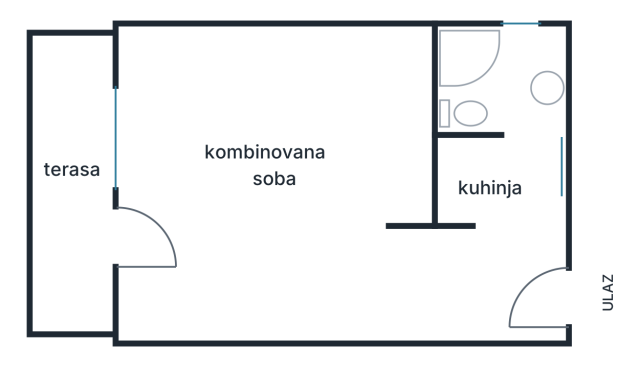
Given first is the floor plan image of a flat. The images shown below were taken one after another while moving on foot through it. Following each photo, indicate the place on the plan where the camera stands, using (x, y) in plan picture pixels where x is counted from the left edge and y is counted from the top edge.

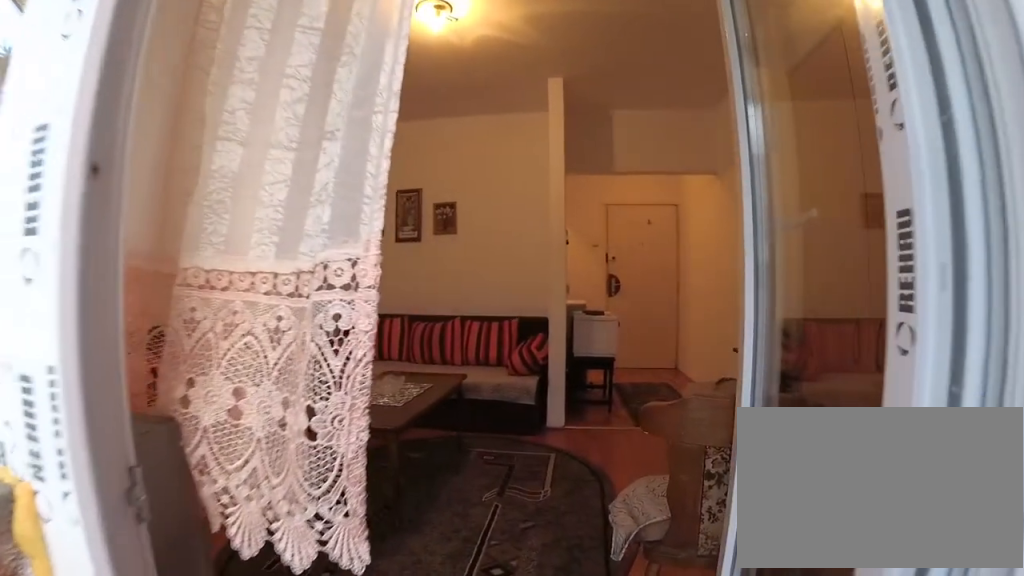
(78, 241)
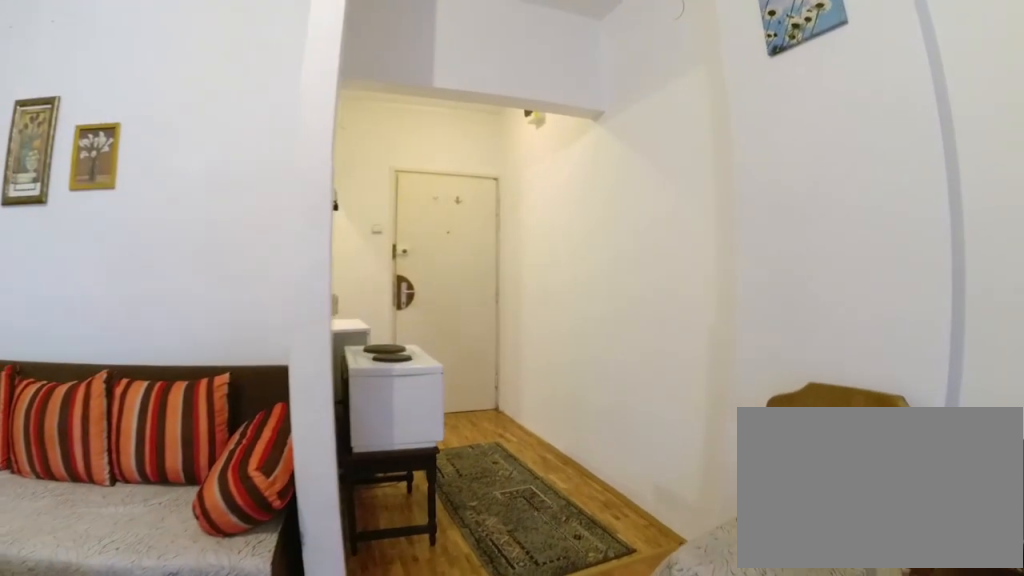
(279, 249)
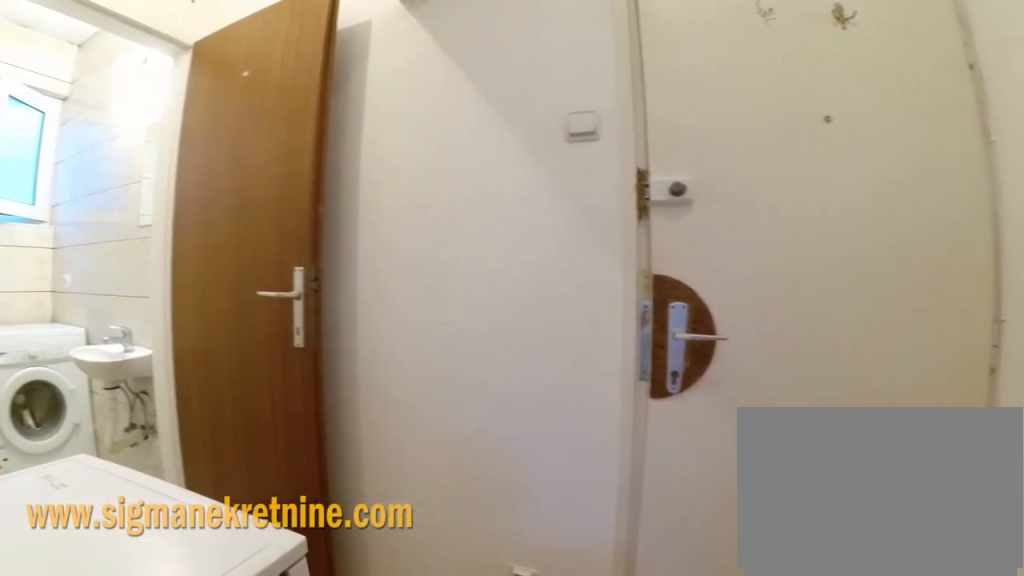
(462, 269)
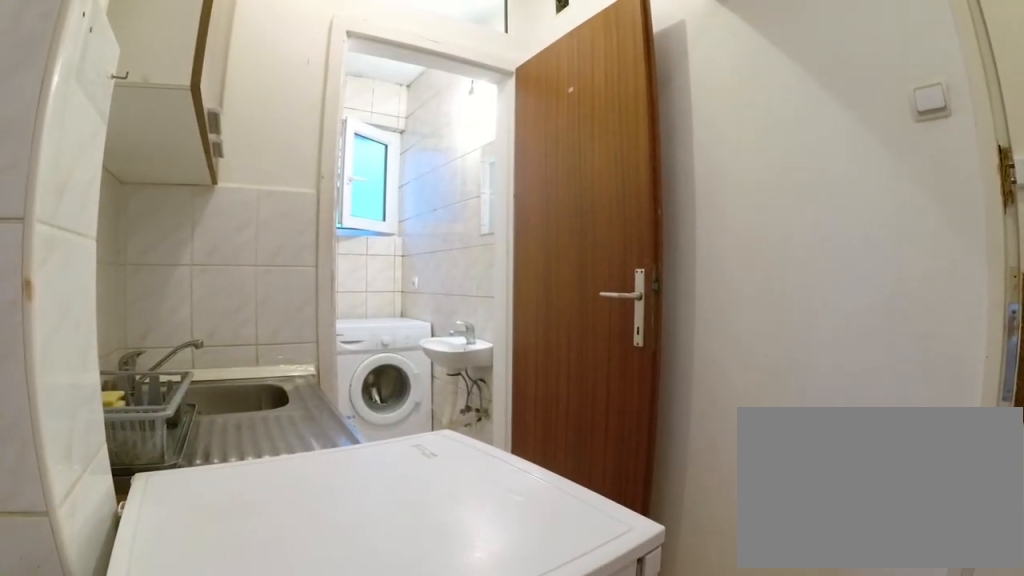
(472, 277)
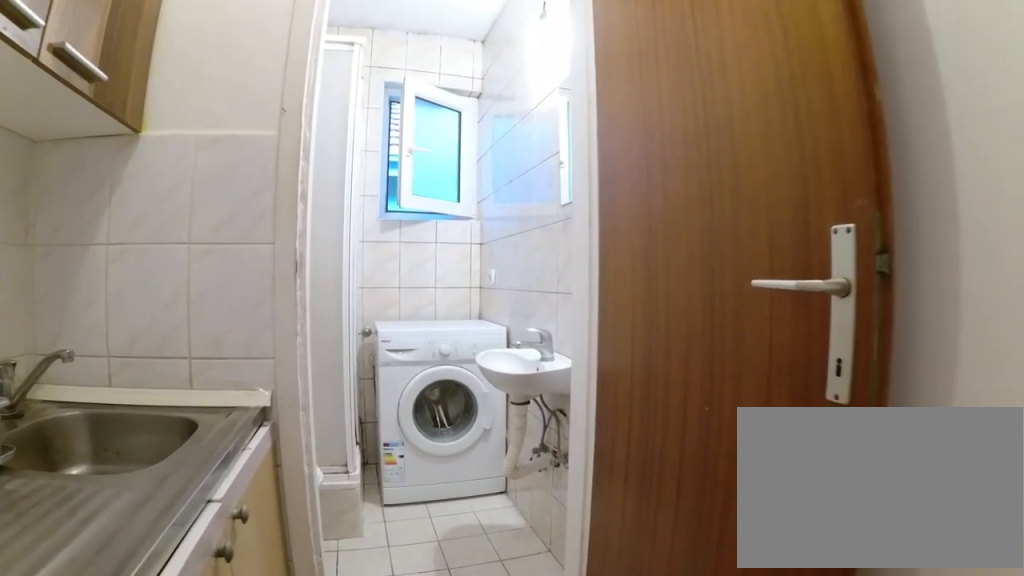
(508, 208)
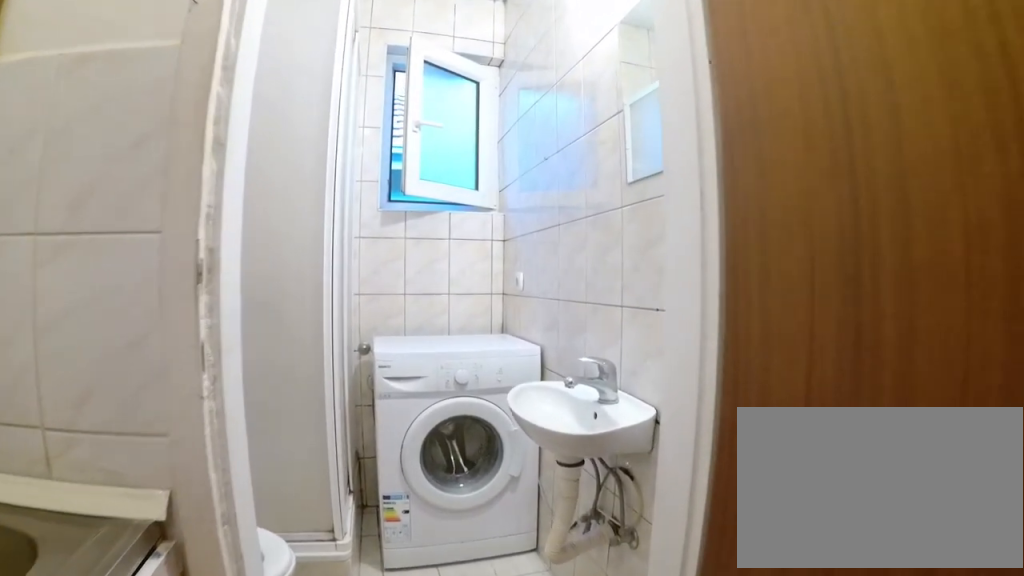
(516, 184)
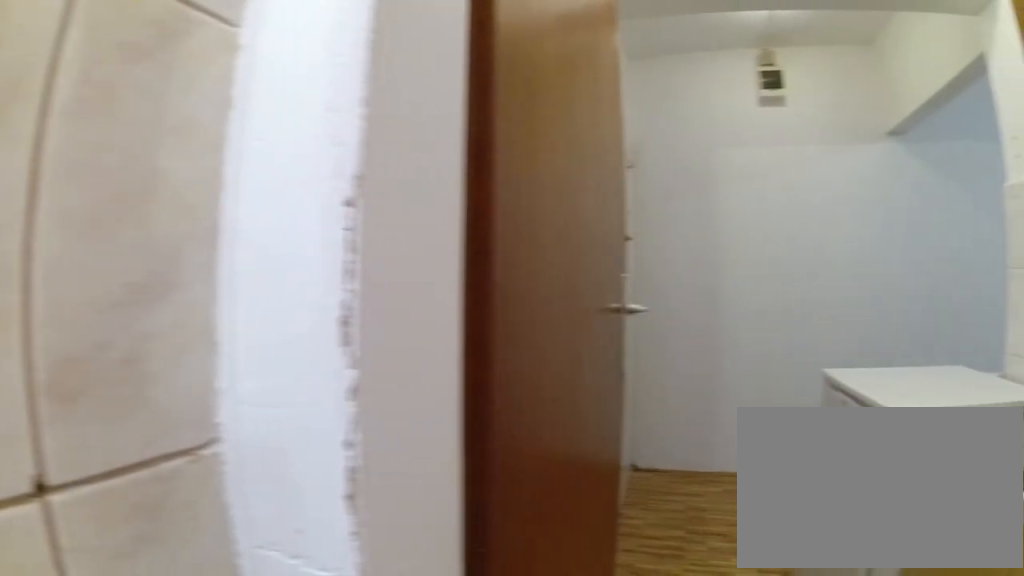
(517, 73)
